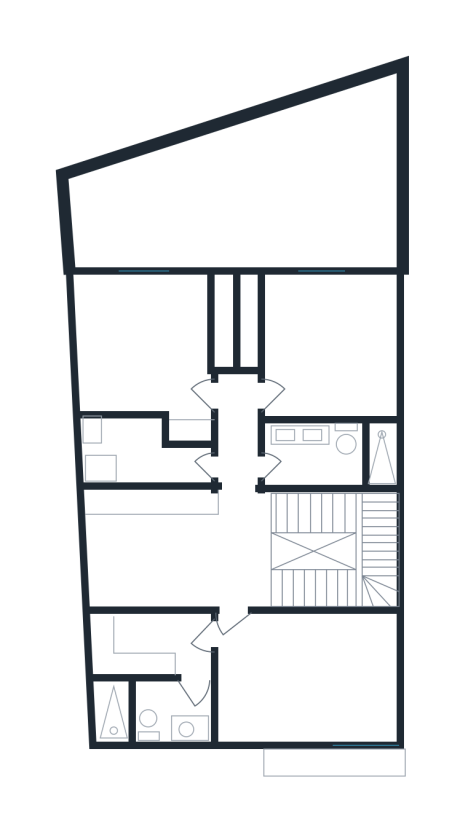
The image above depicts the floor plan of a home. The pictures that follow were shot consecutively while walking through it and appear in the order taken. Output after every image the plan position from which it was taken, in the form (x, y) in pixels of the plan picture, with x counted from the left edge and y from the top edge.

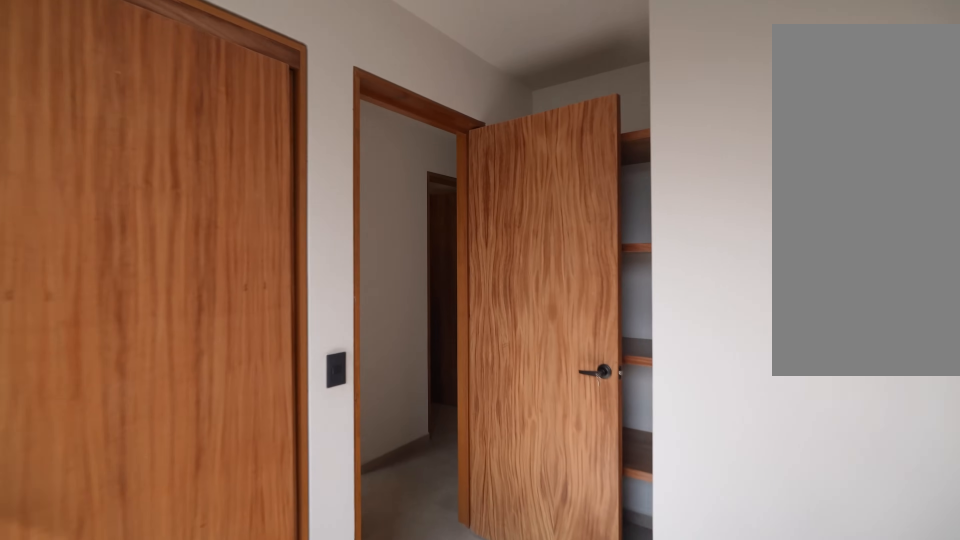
(103, 348)
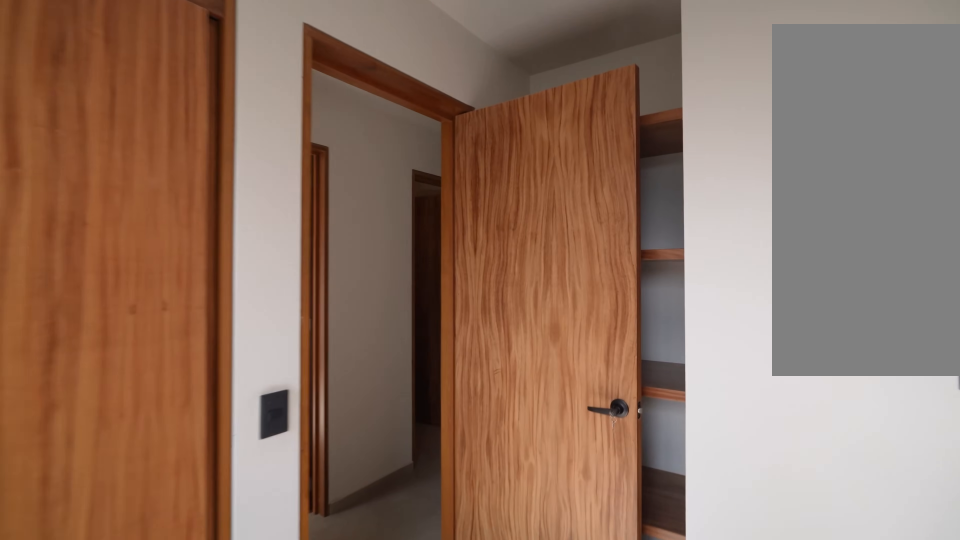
(122, 351)
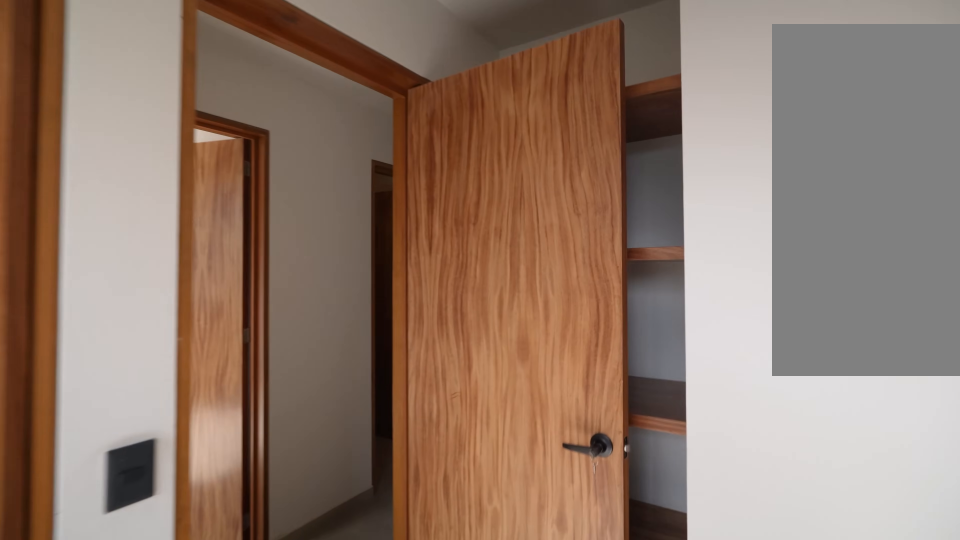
(142, 353)
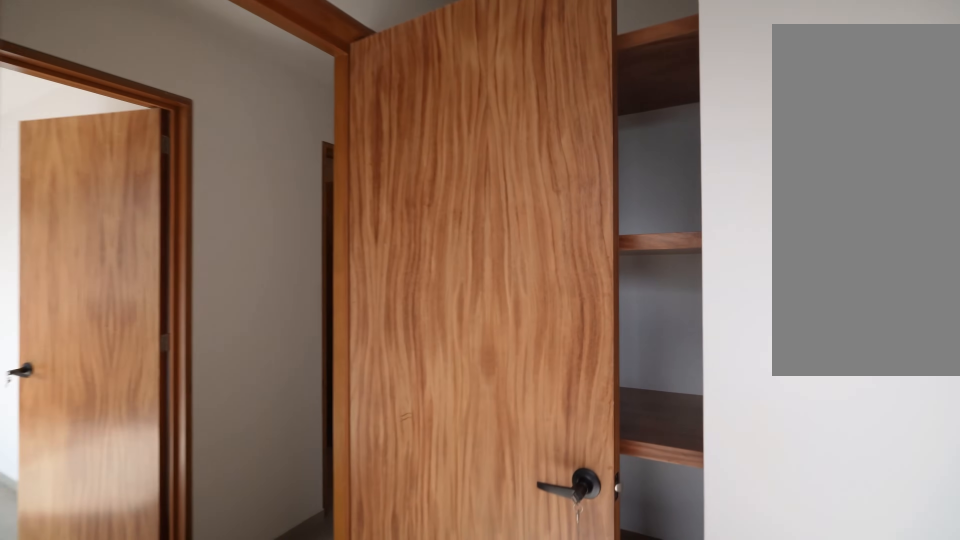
(151, 360)
